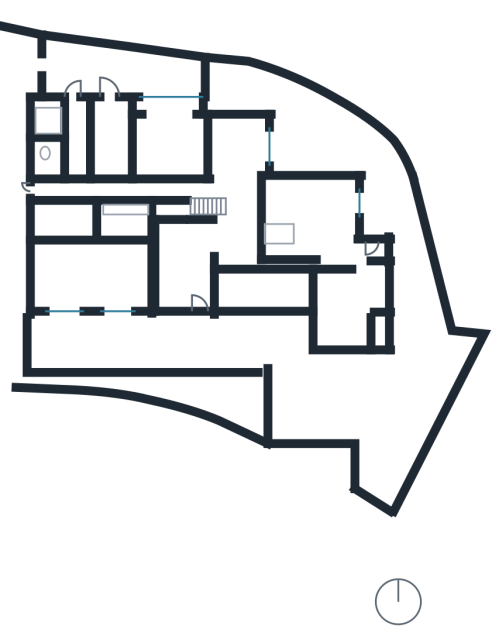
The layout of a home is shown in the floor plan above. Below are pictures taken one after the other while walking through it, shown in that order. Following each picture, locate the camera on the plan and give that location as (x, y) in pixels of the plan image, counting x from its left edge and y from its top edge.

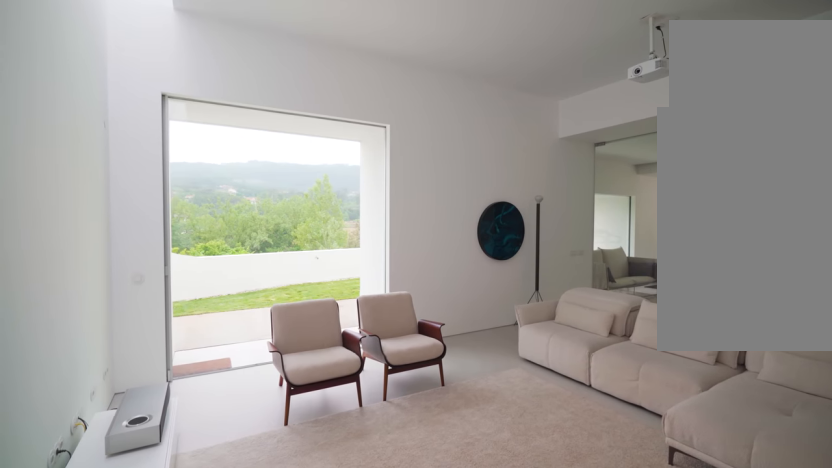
(307, 189)
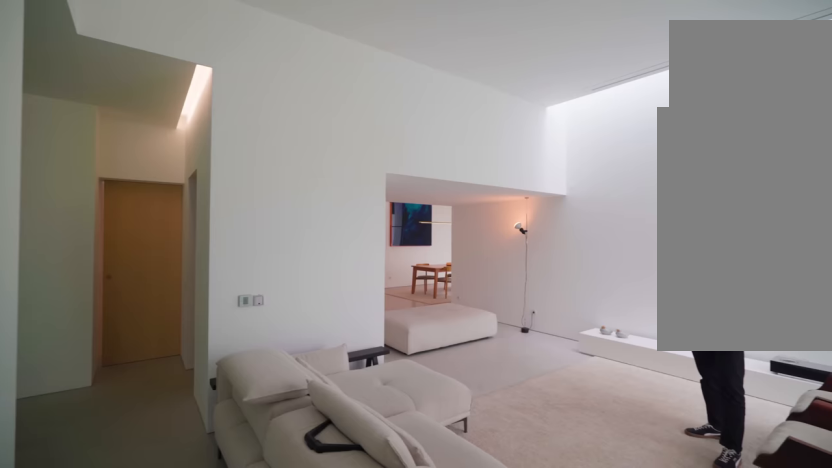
(317, 249)
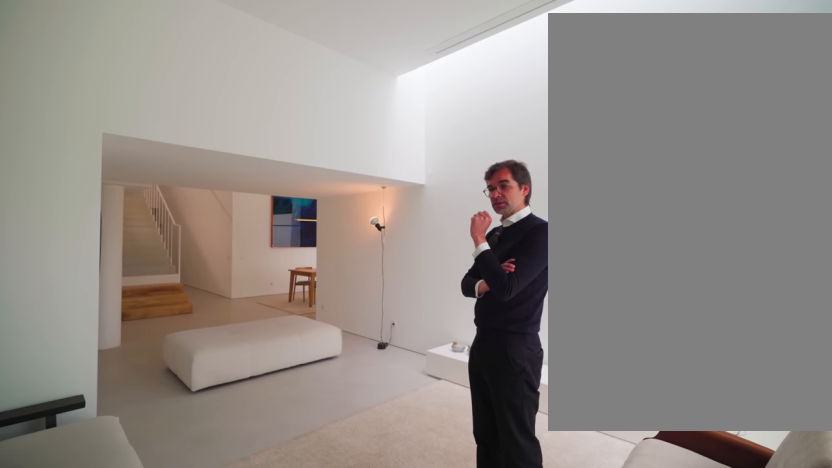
(342, 252)
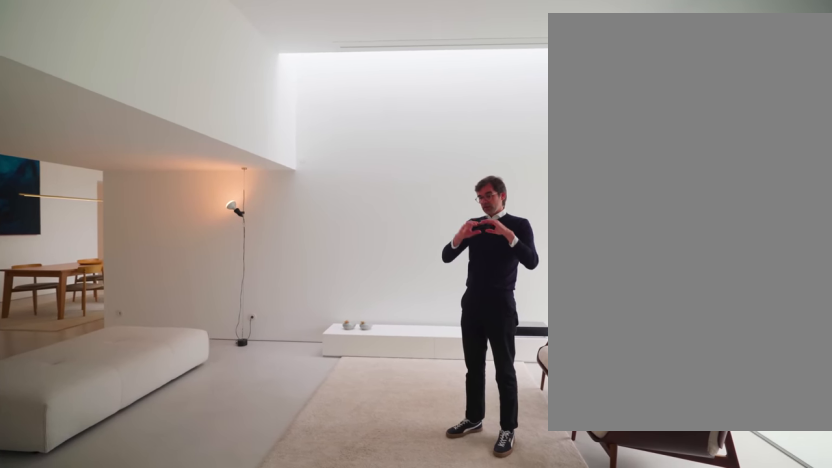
(341, 227)
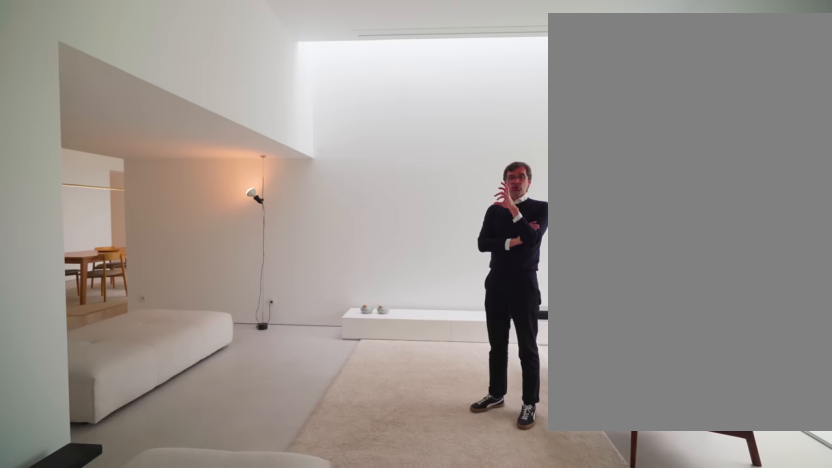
(333, 226)
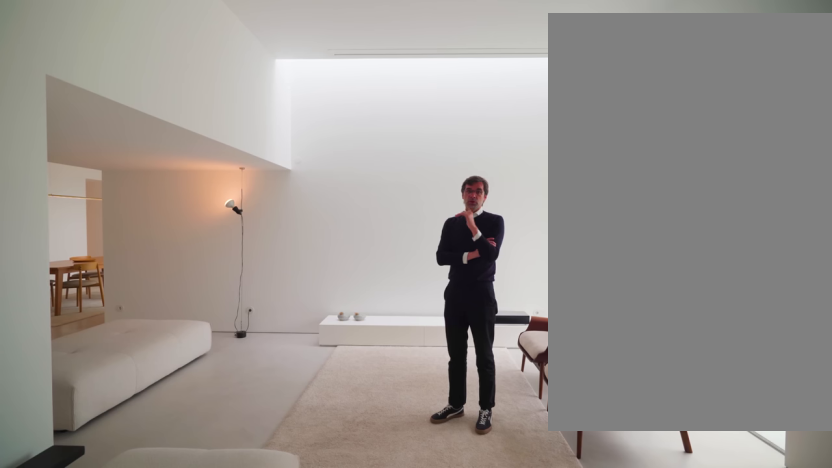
(329, 226)
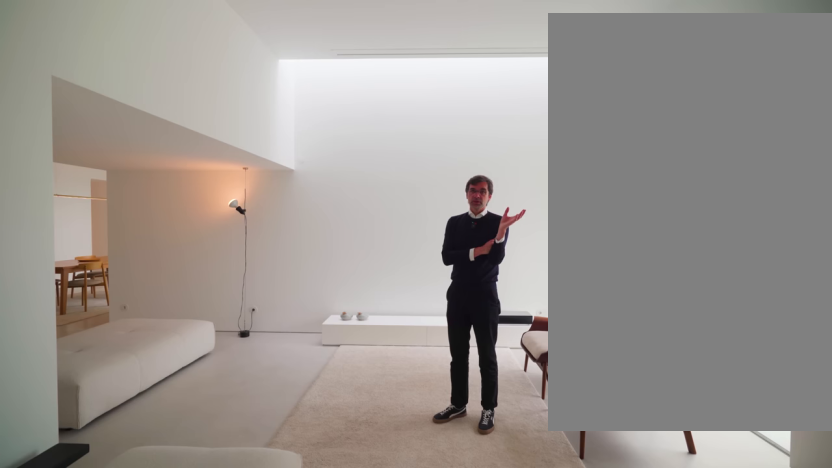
(329, 226)
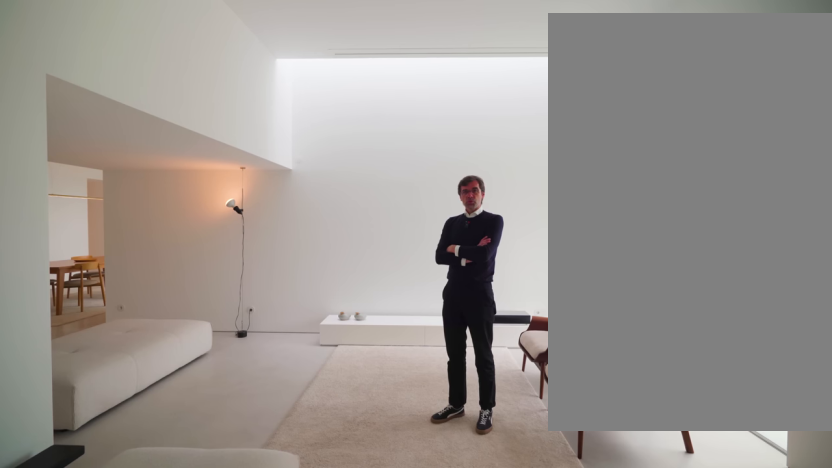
(329, 226)
